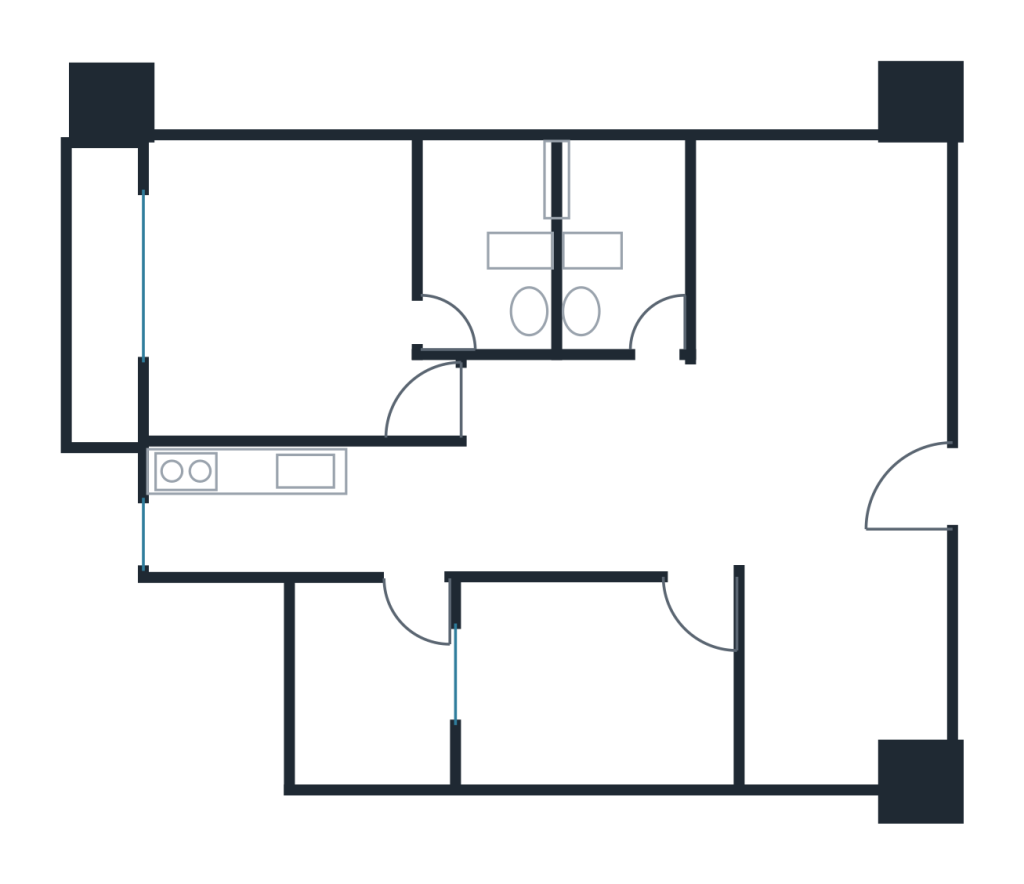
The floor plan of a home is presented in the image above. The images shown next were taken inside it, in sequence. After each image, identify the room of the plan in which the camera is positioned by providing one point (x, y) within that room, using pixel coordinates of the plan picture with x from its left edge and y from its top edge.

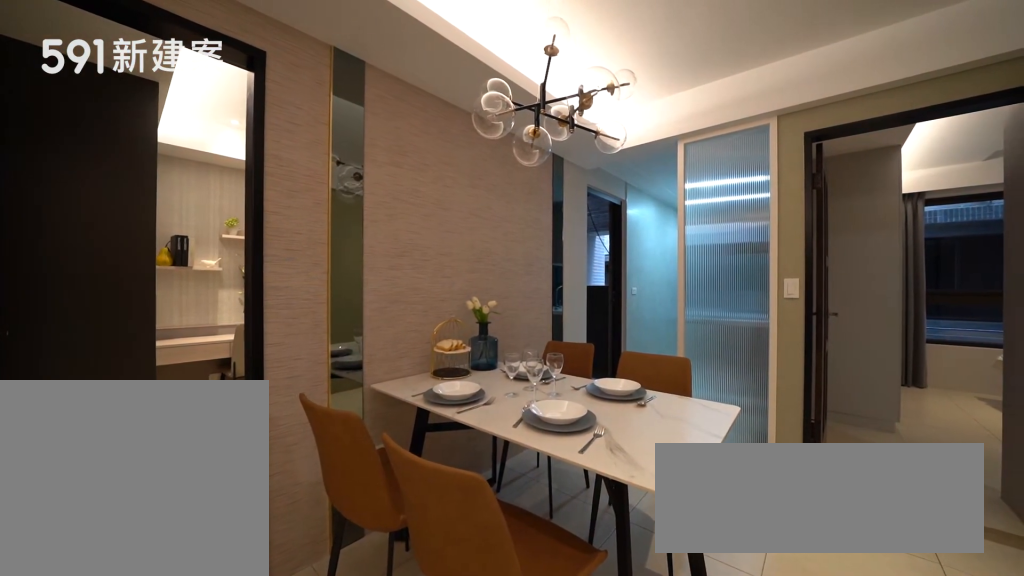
(574, 497)
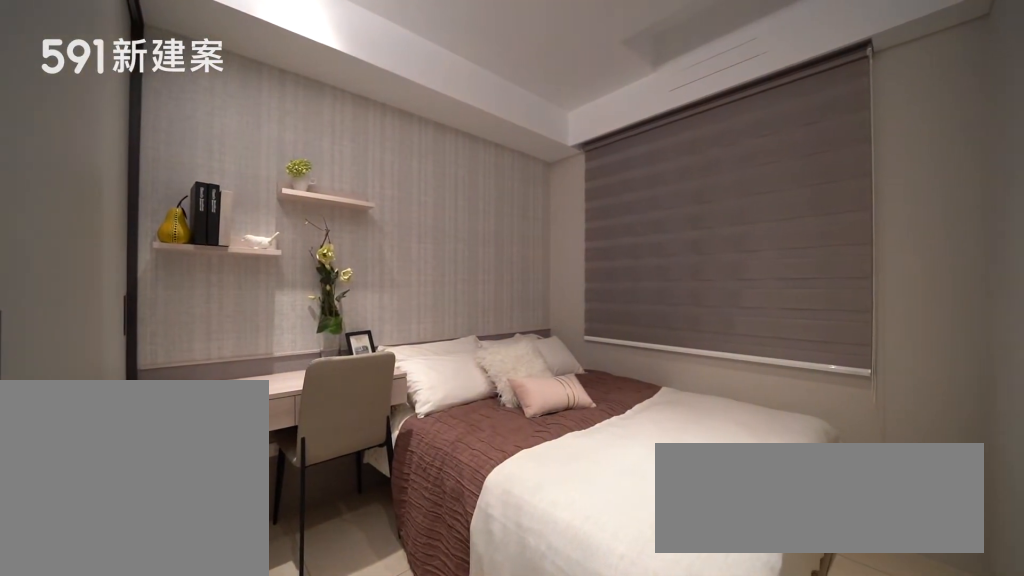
(593, 681)
